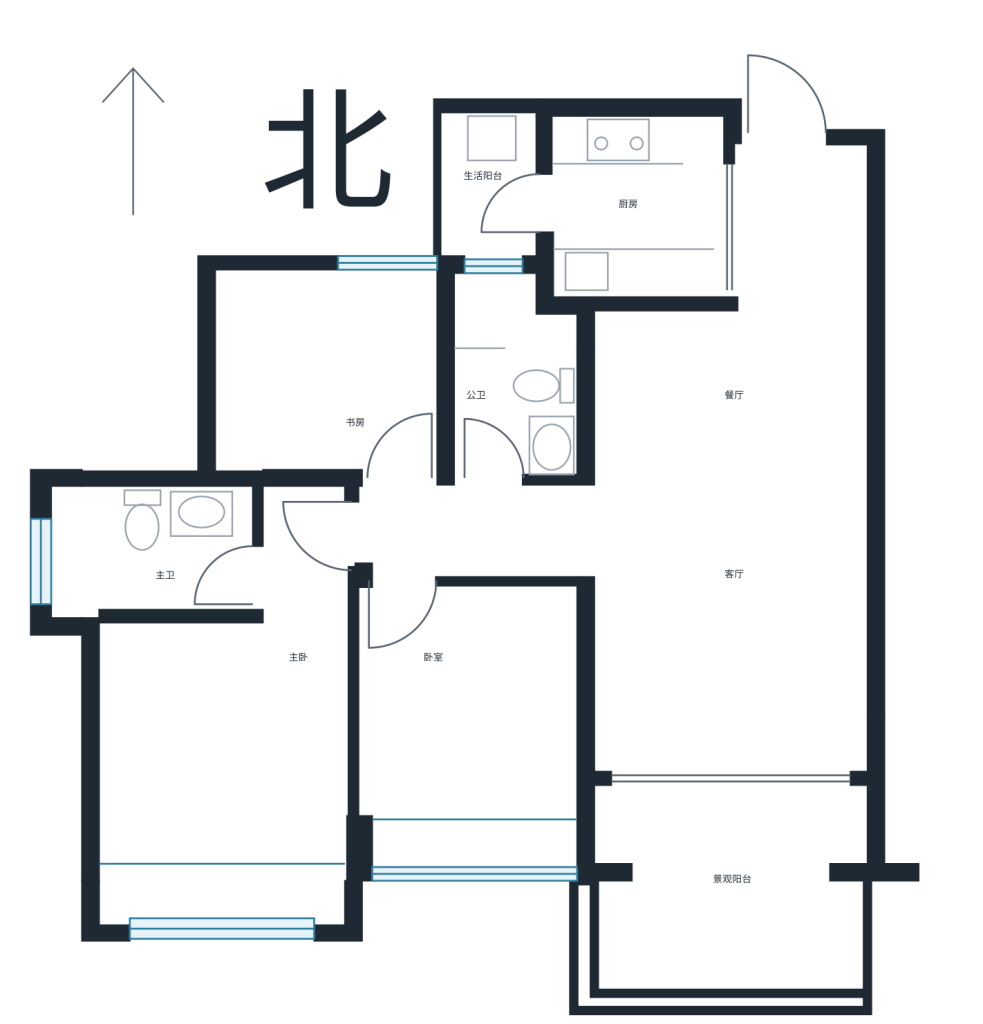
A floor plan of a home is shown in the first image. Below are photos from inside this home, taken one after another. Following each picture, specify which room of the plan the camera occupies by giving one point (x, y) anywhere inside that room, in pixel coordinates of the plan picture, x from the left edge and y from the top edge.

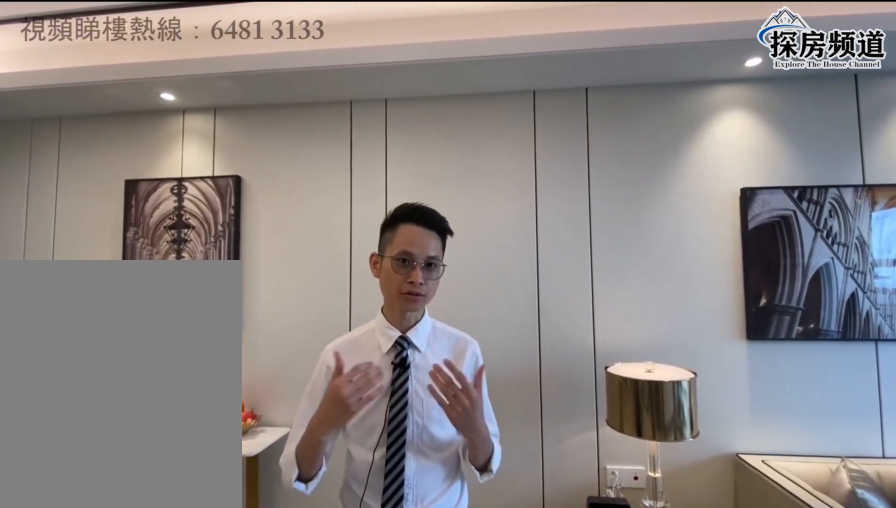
(757, 492)
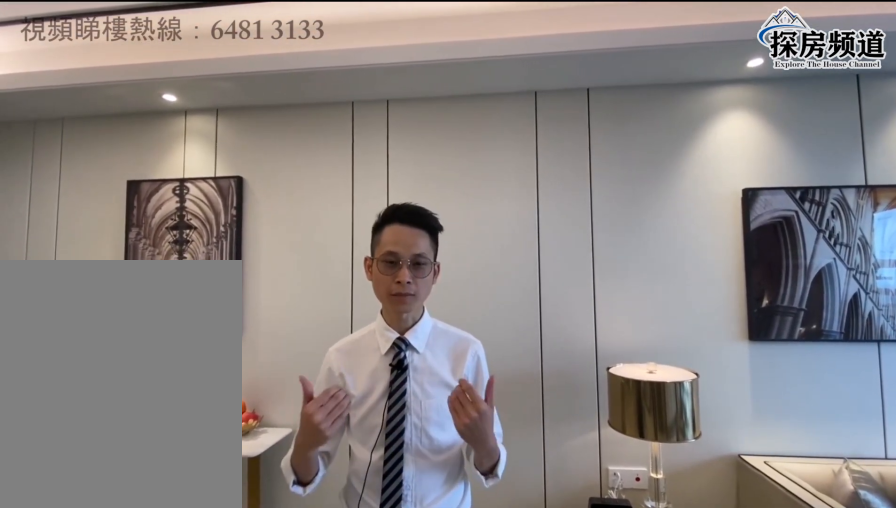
(758, 470)
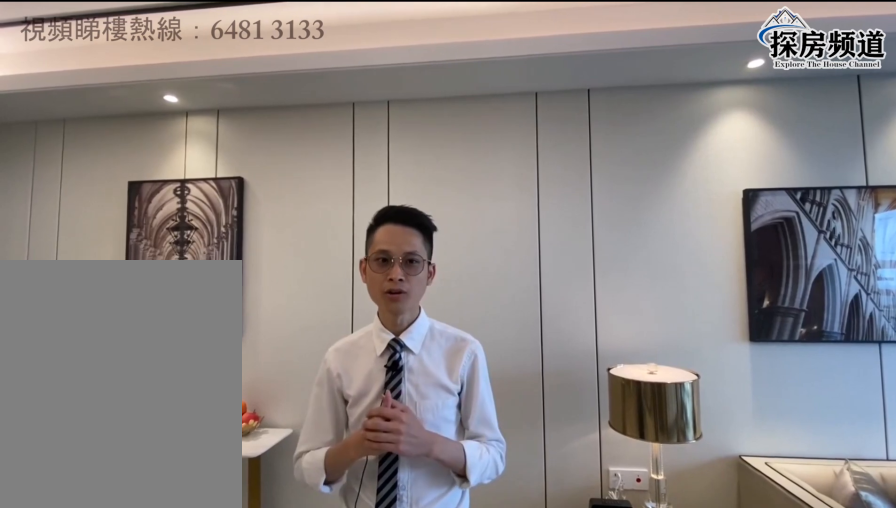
(757, 492)
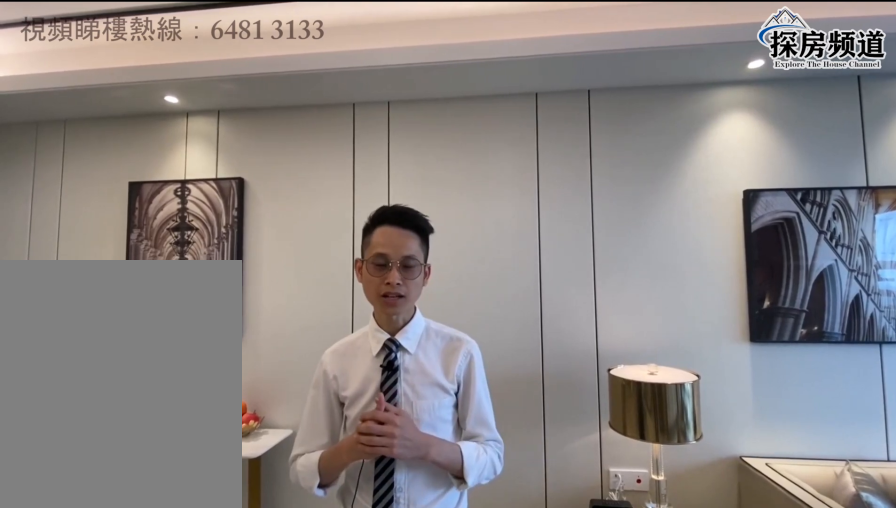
(758, 470)
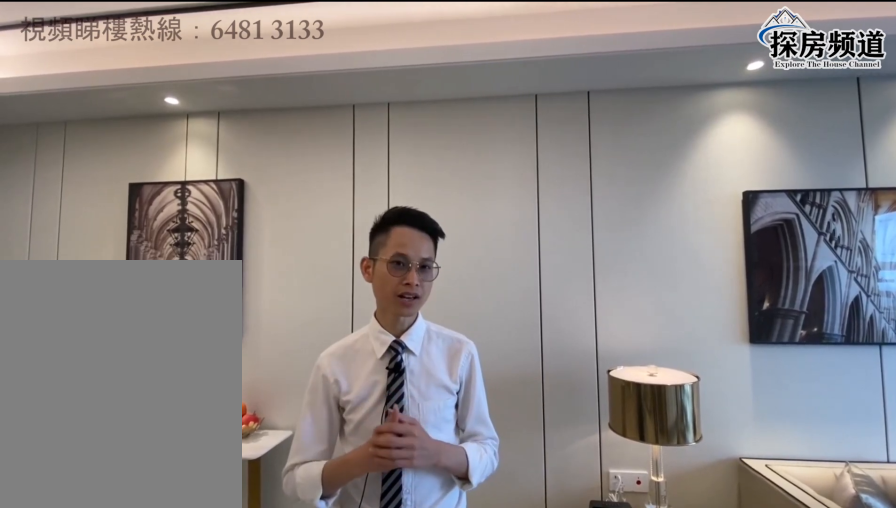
(757, 492)
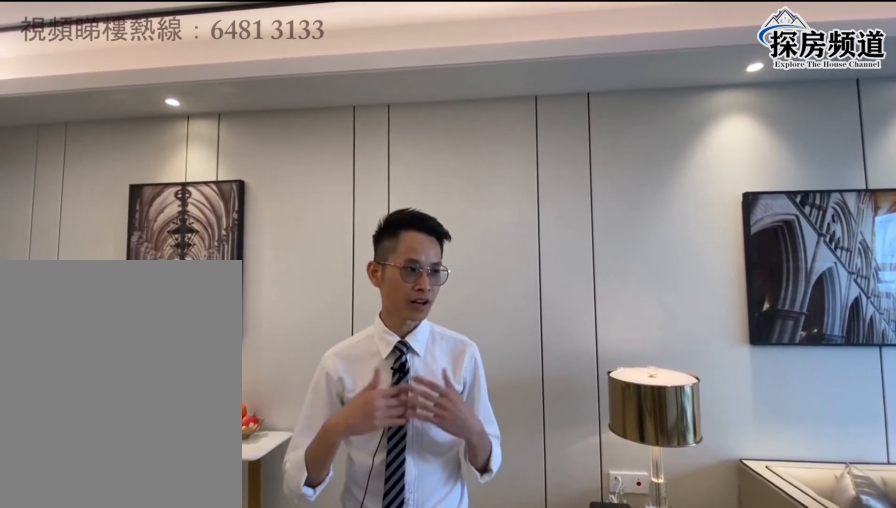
(758, 470)
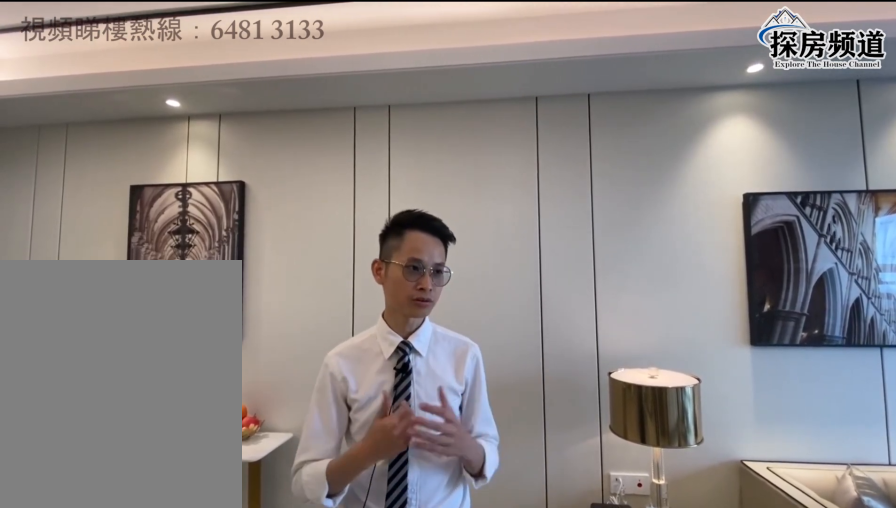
(757, 492)
